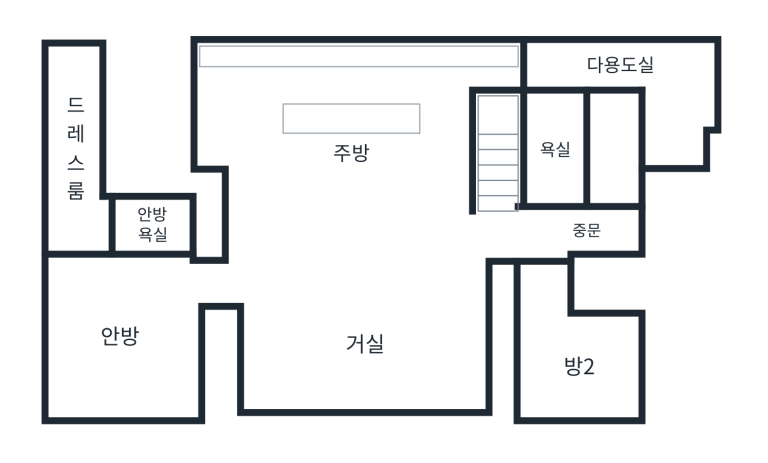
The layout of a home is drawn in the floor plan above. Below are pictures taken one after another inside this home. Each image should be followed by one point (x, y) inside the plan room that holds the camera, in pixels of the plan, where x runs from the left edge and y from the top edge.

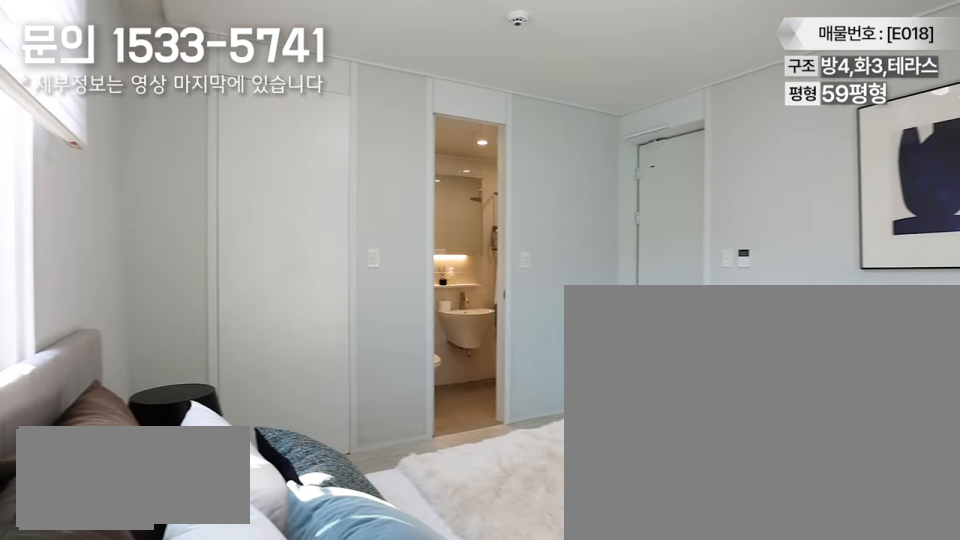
(124, 339)
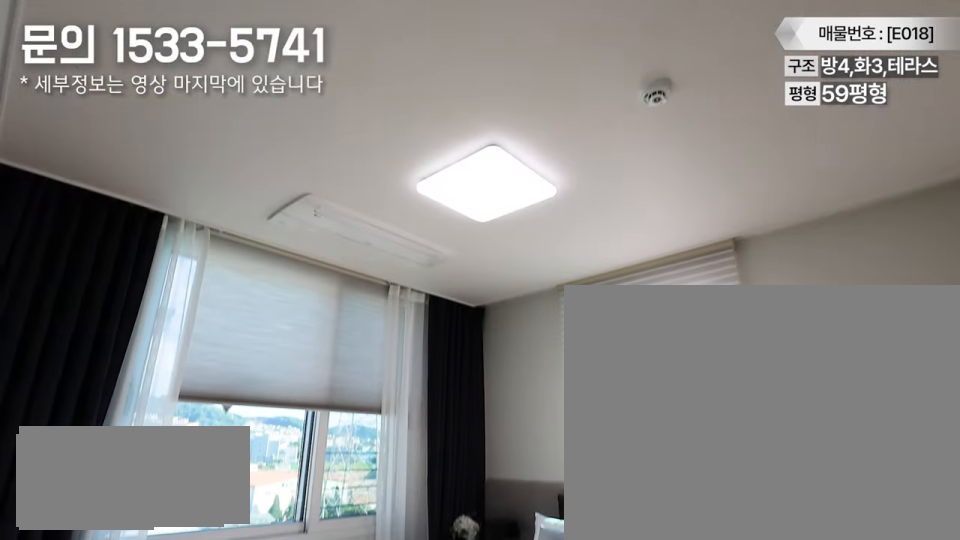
(124, 339)
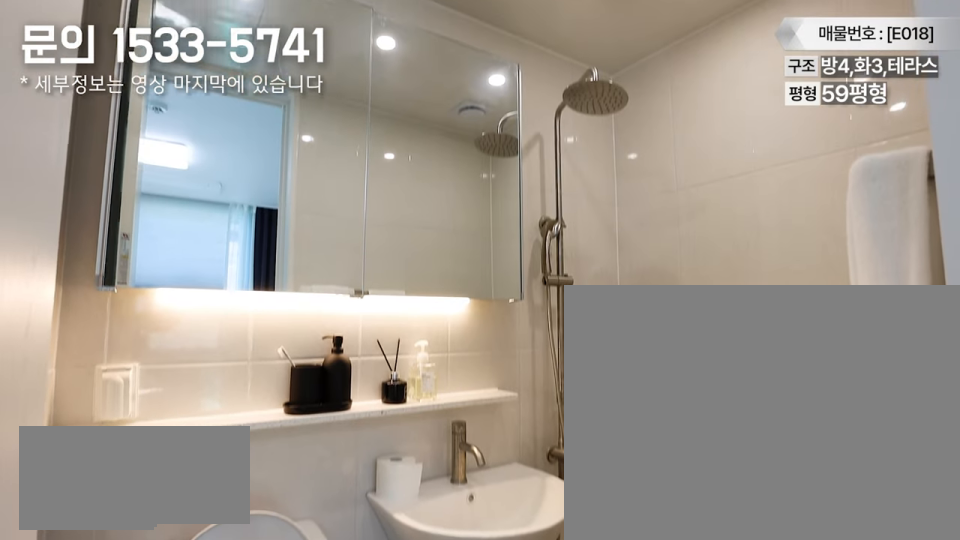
(153, 226)
